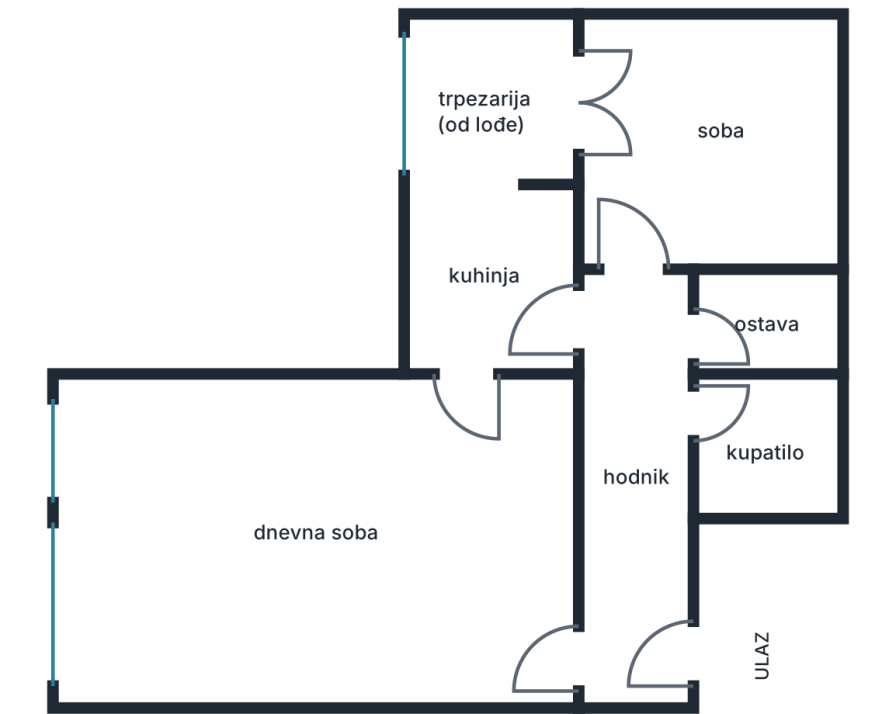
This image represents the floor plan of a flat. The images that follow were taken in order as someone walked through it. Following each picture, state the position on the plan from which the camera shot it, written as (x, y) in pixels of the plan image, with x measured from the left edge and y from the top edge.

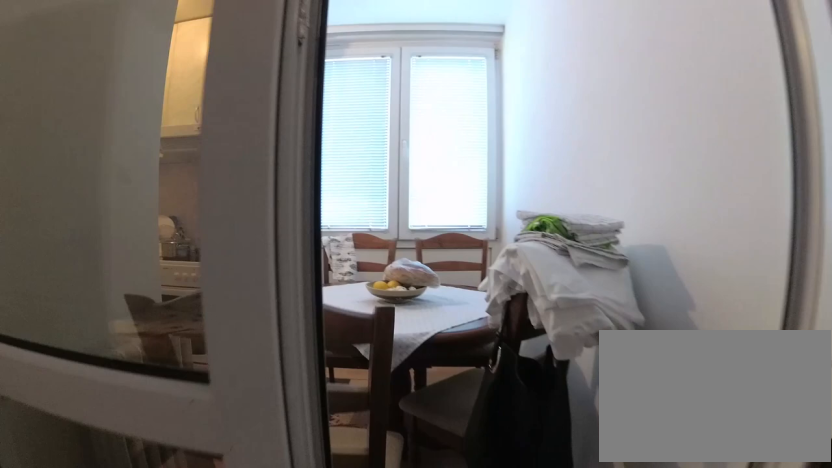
(624, 120)
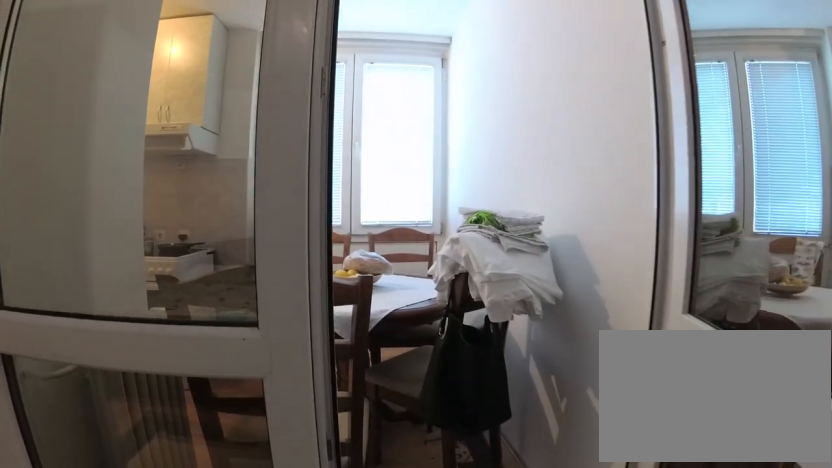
(651, 120)
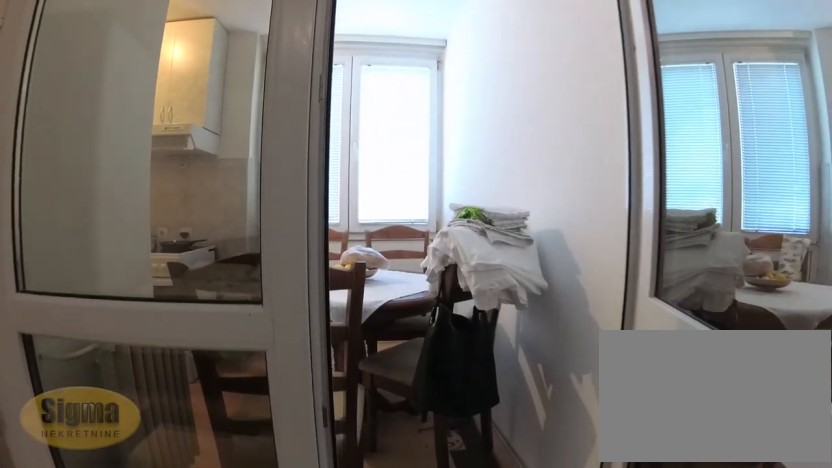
(655, 117)
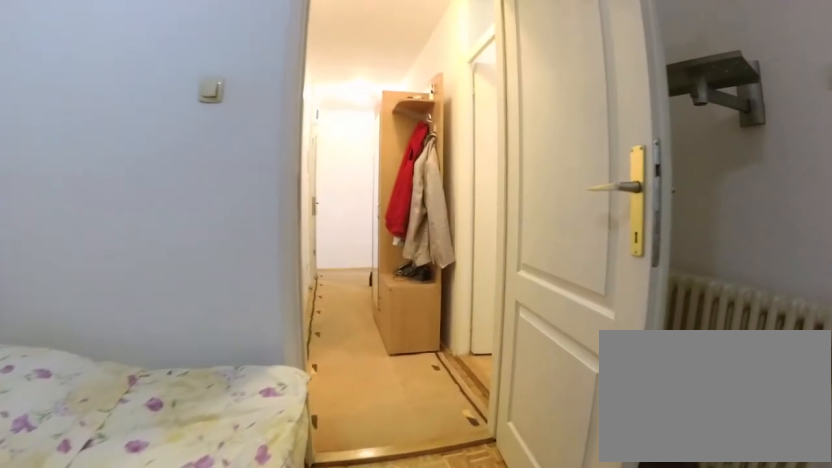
(624, 132)
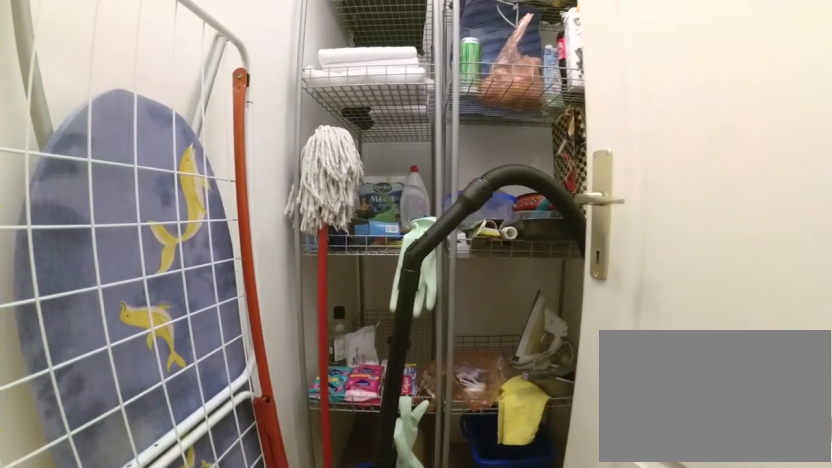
(666, 320)
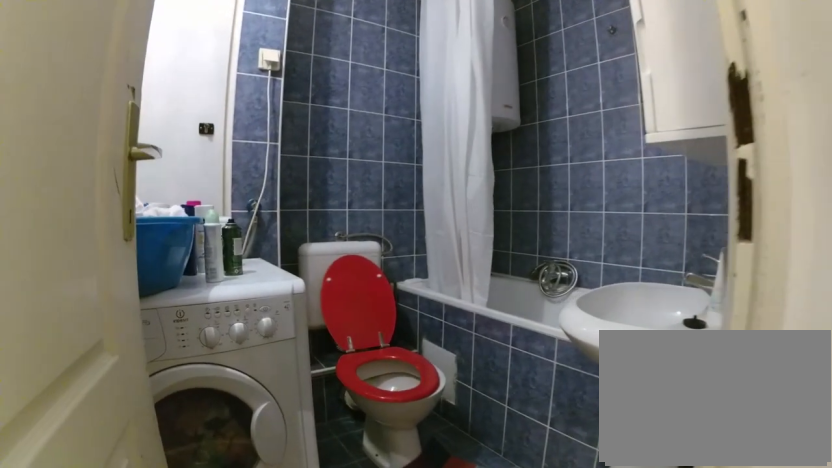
(660, 405)
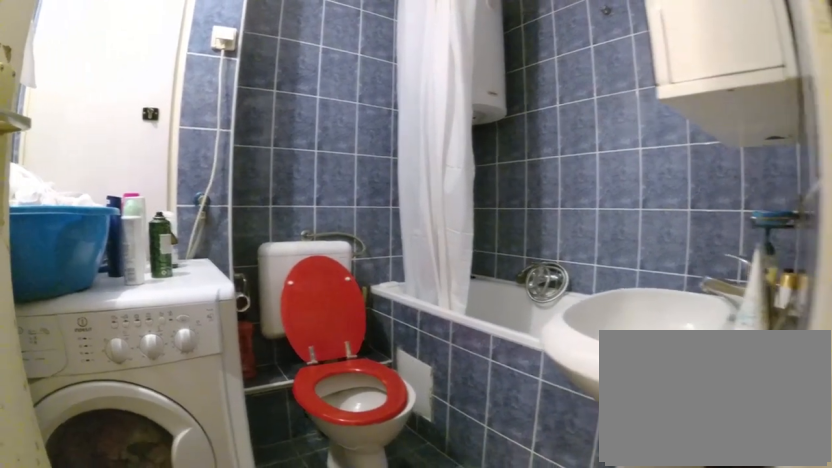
(694, 423)
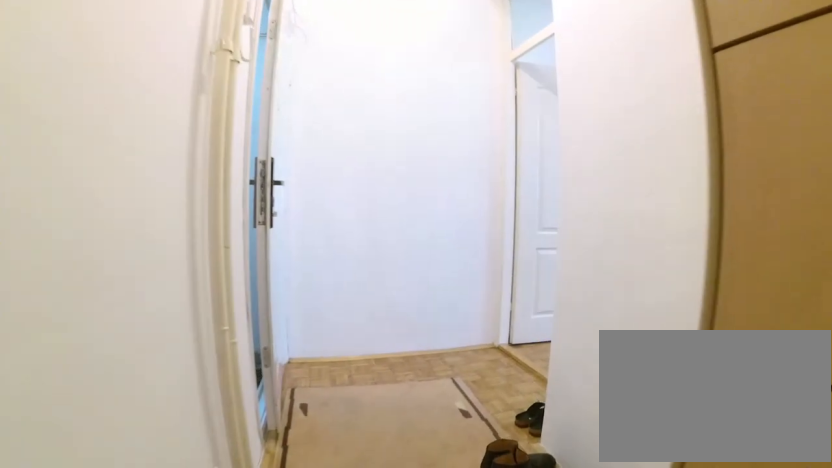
(645, 501)
